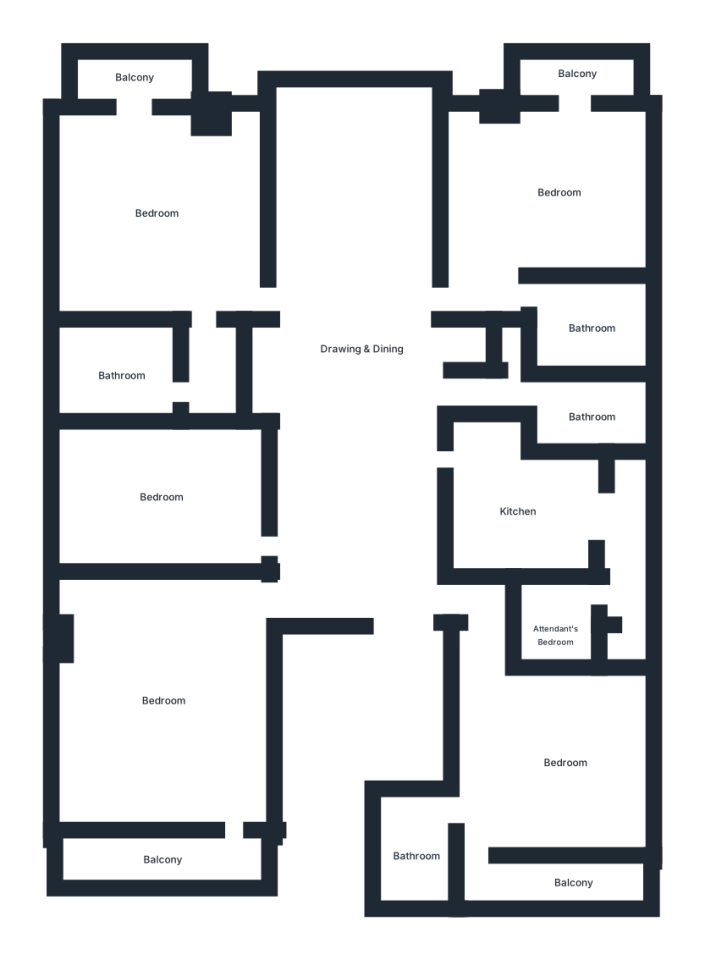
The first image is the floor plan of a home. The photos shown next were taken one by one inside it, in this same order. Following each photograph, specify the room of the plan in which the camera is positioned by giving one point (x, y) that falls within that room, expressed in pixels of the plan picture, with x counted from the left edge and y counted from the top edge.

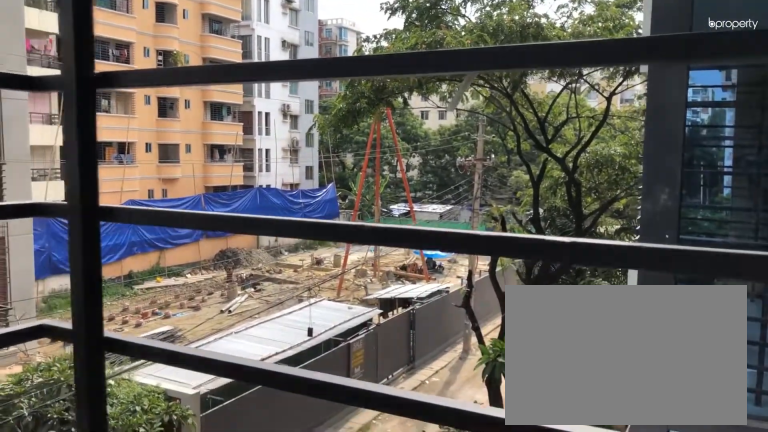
(129, 73)
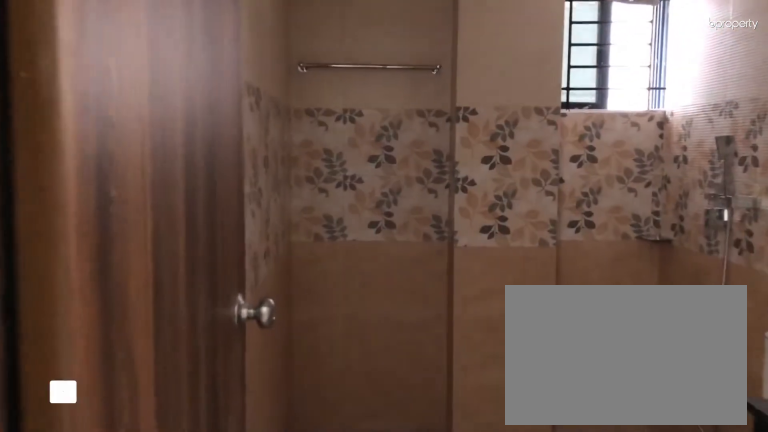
(587, 327)
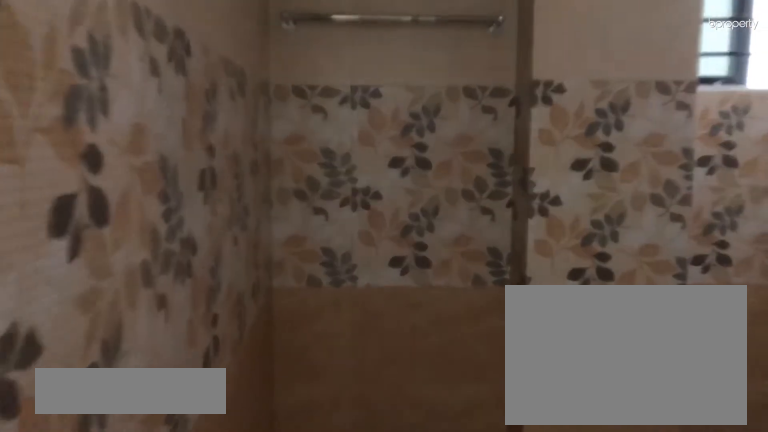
(587, 327)
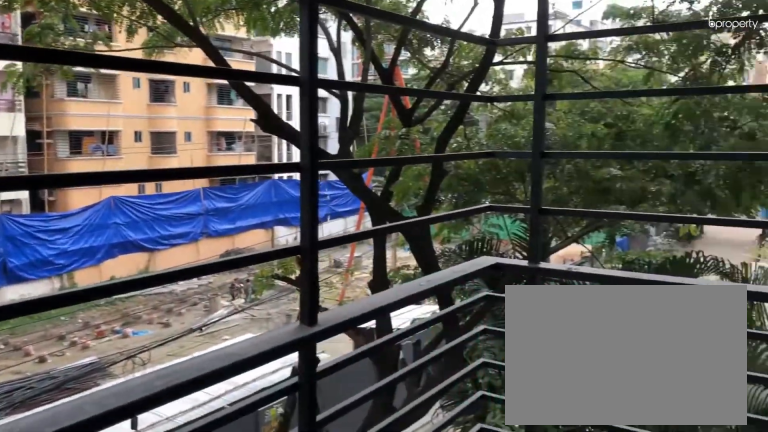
(573, 77)
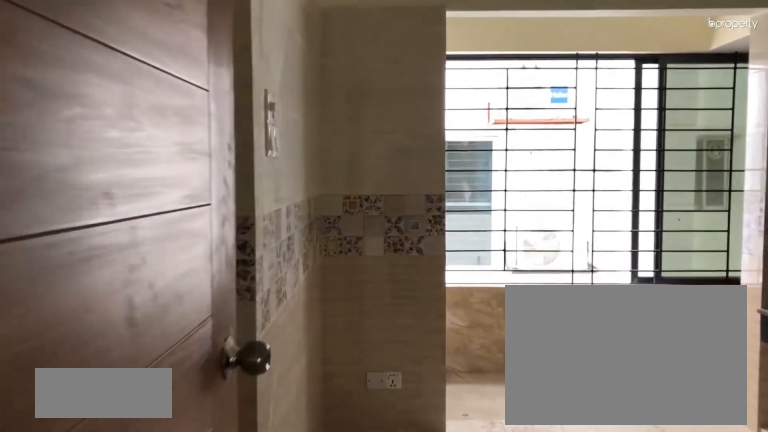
(529, 514)
